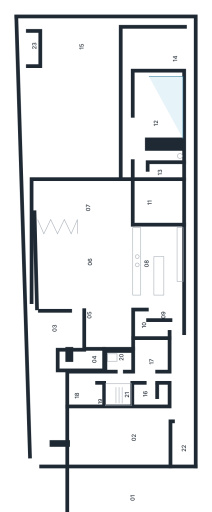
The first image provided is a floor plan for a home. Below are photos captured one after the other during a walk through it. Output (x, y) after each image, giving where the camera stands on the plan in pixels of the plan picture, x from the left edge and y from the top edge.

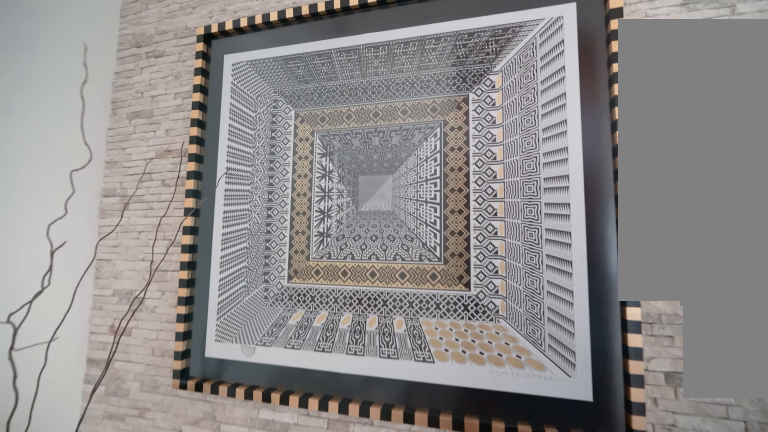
(82, 356)
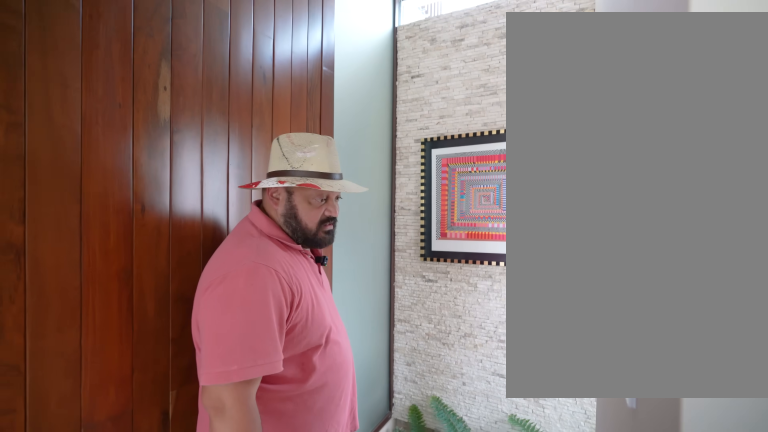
(78, 356)
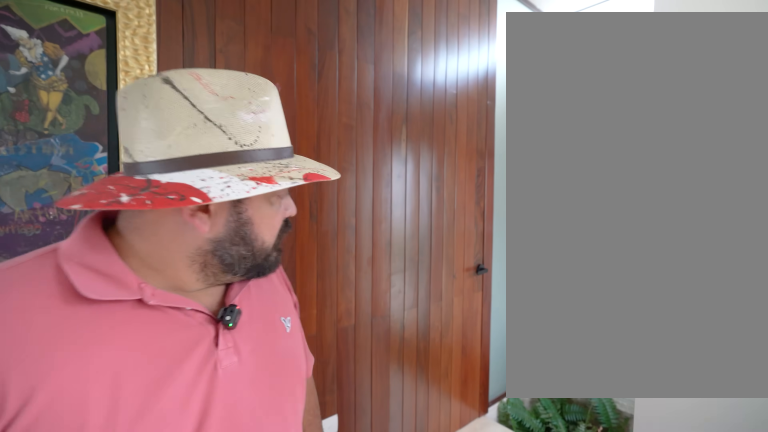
(78, 356)
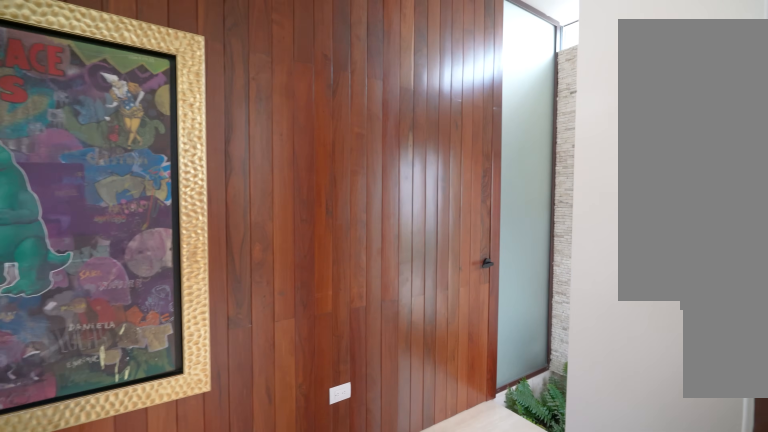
(77, 356)
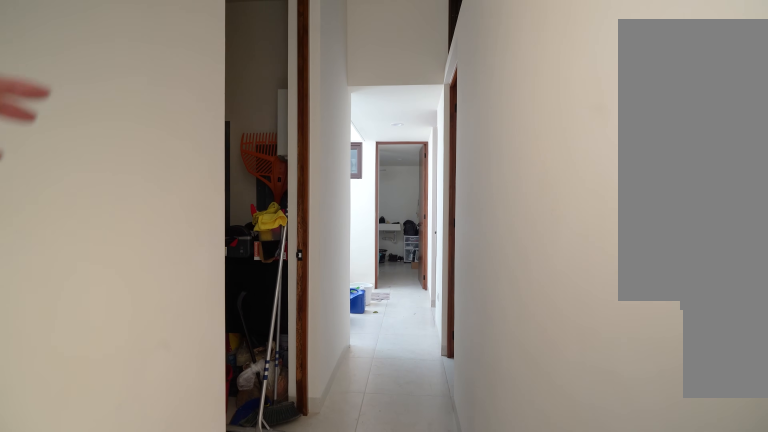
(172, 377)
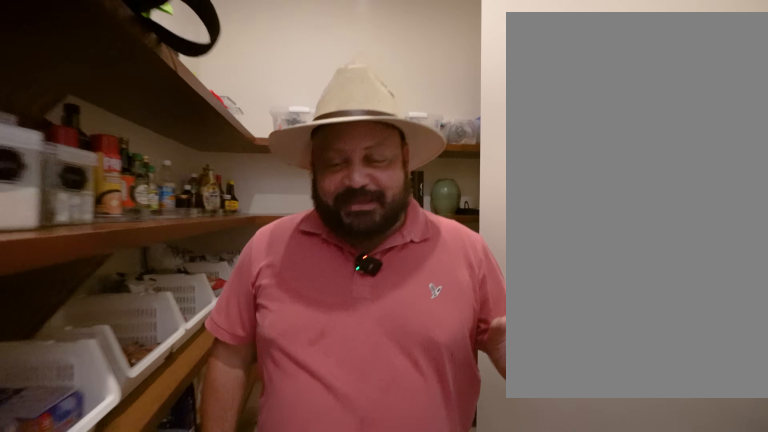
(143, 327)
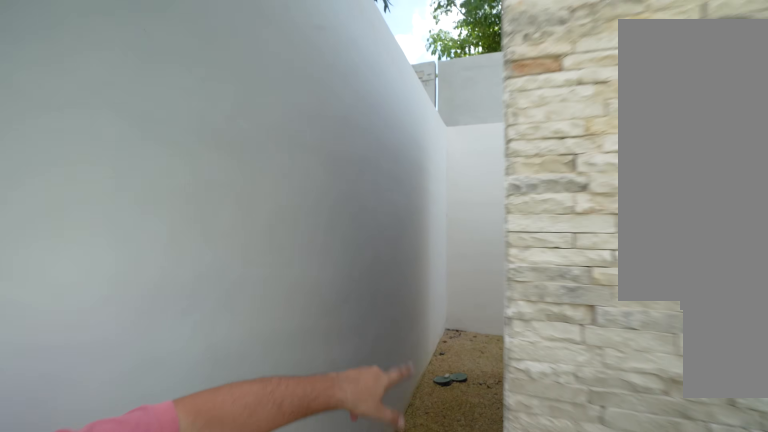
(30, 76)
